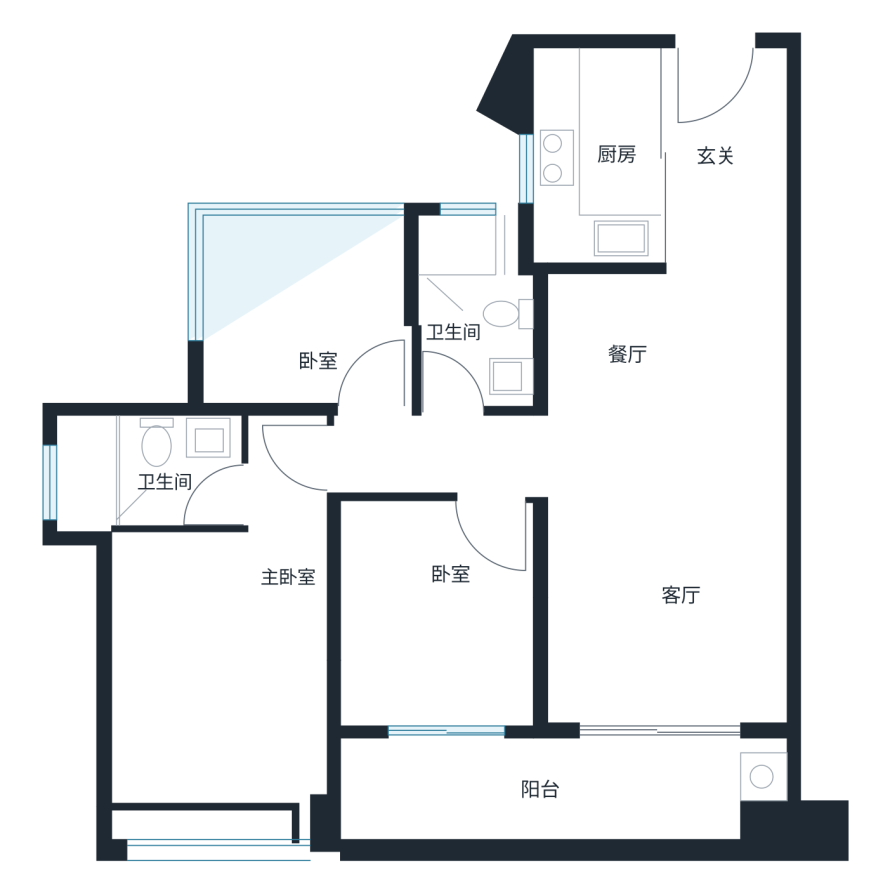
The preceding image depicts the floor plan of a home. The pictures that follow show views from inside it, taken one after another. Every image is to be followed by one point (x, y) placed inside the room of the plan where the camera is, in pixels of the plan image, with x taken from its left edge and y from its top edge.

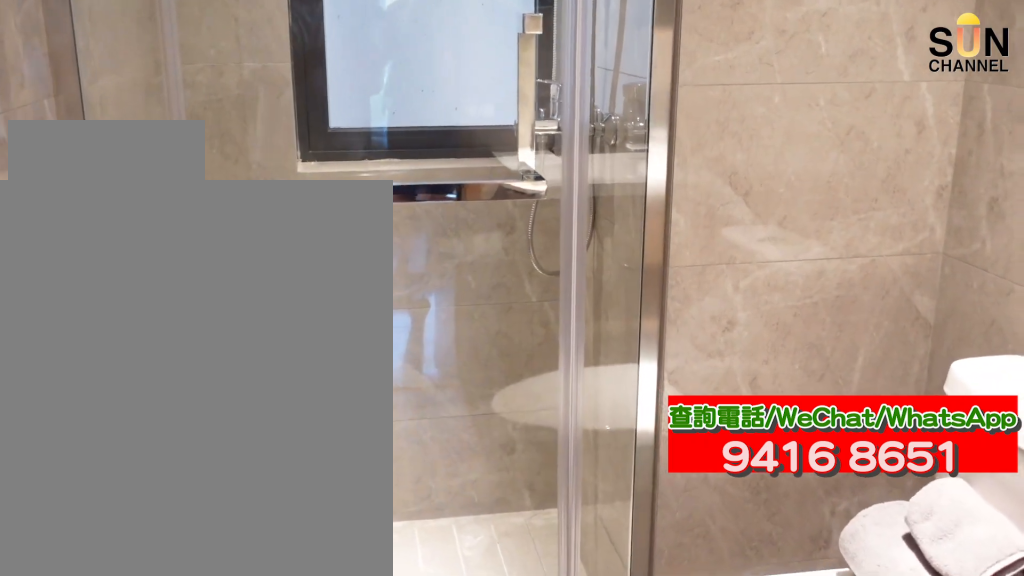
(476, 312)
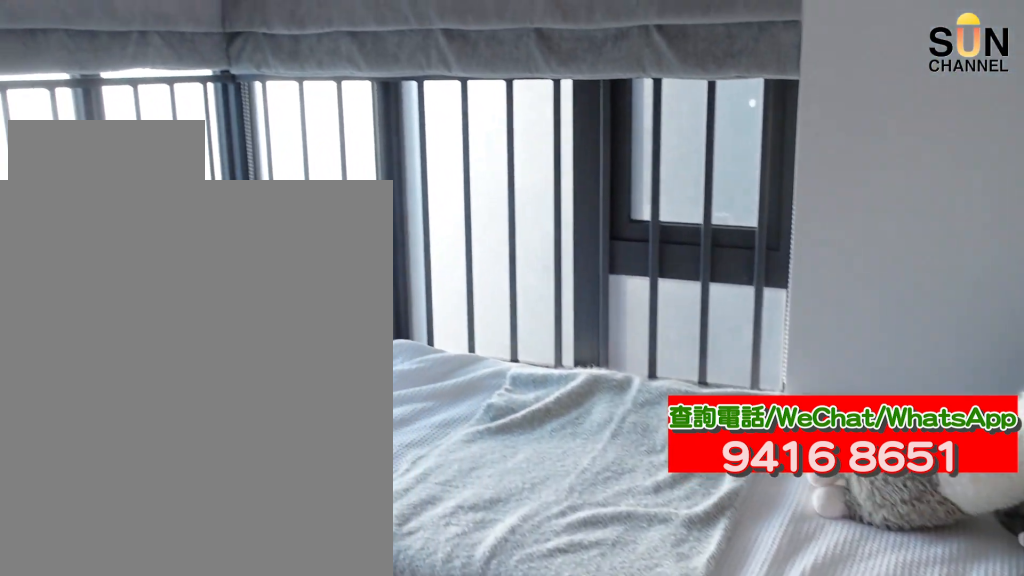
(304, 309)
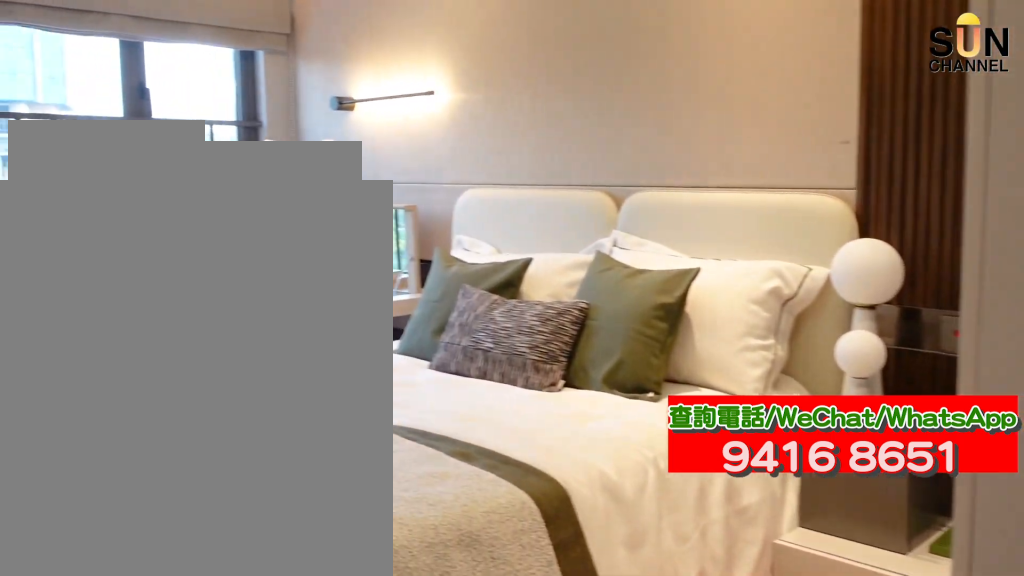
(226, 635)
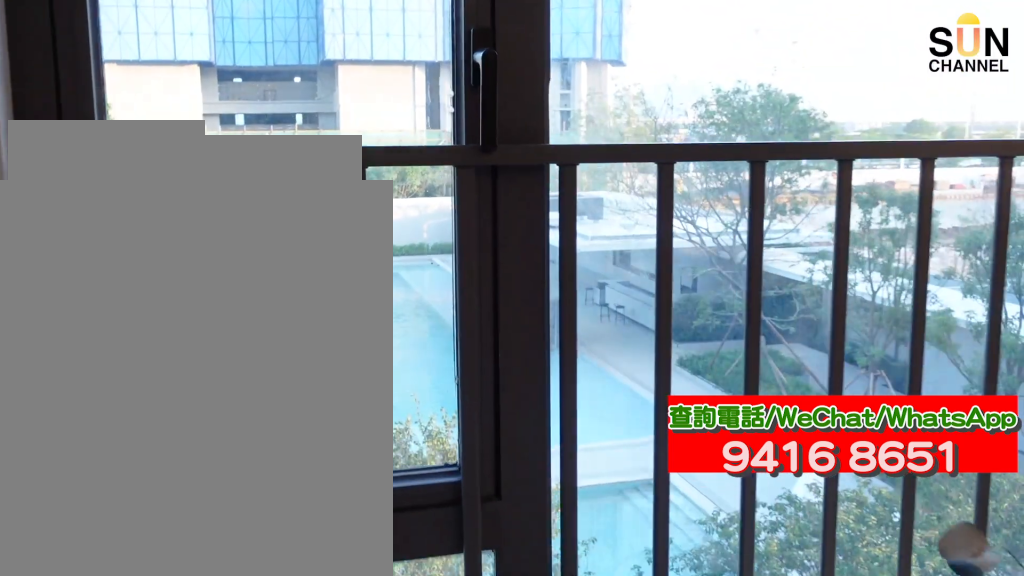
(226, 635)
